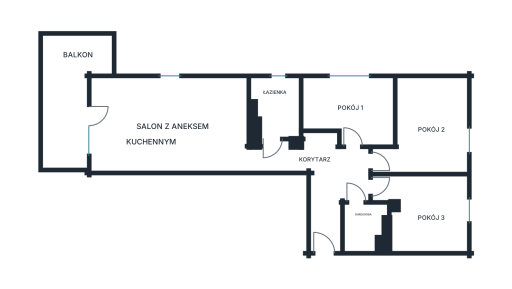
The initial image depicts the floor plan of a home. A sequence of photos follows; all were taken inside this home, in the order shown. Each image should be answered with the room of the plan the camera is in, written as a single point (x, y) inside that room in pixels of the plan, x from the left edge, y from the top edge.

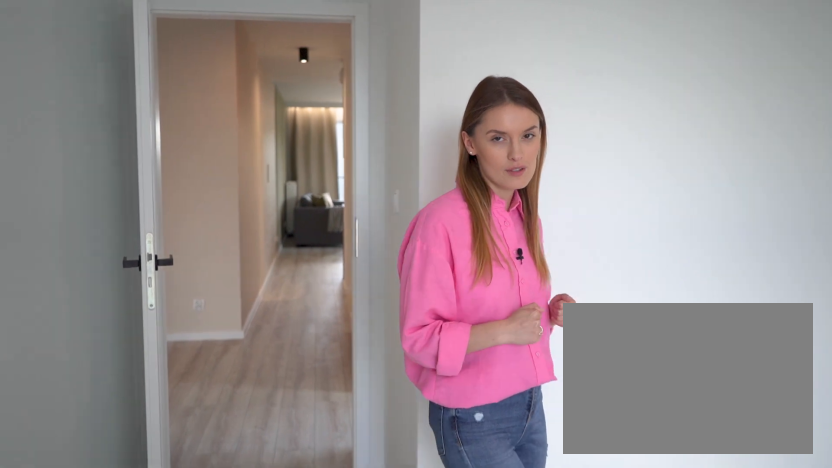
(429, 127)
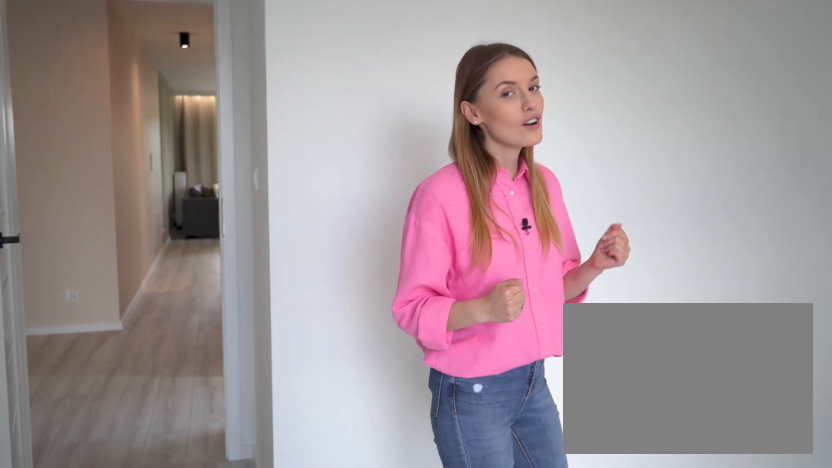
(429, 127)
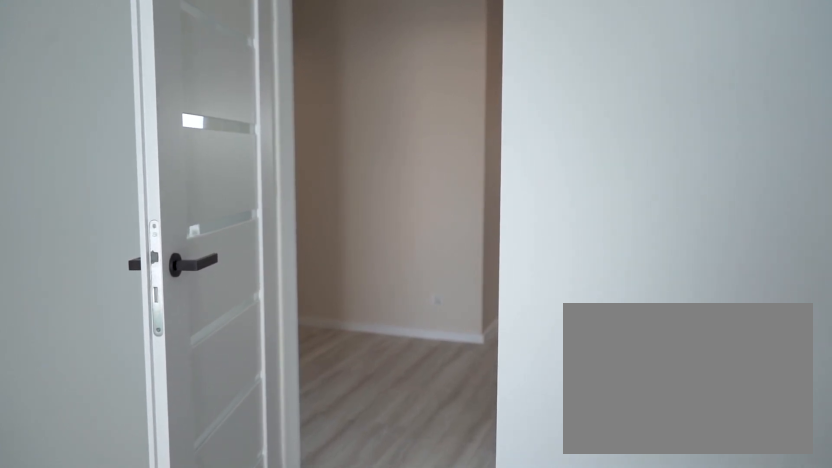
(321, 176)
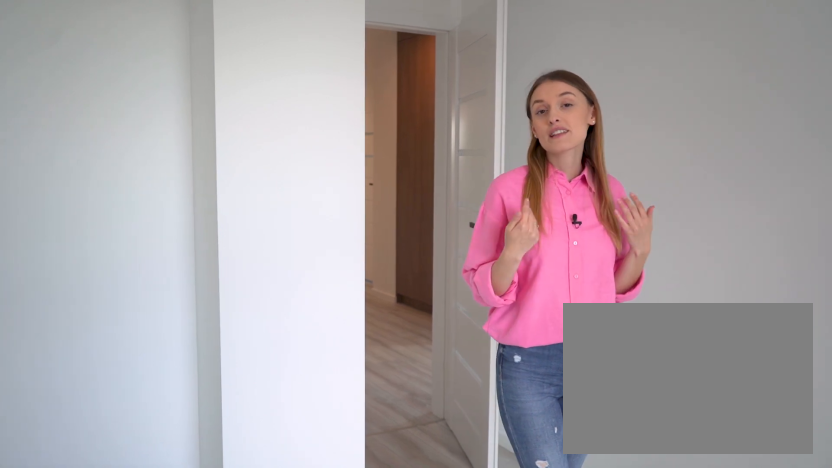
(427, 212)
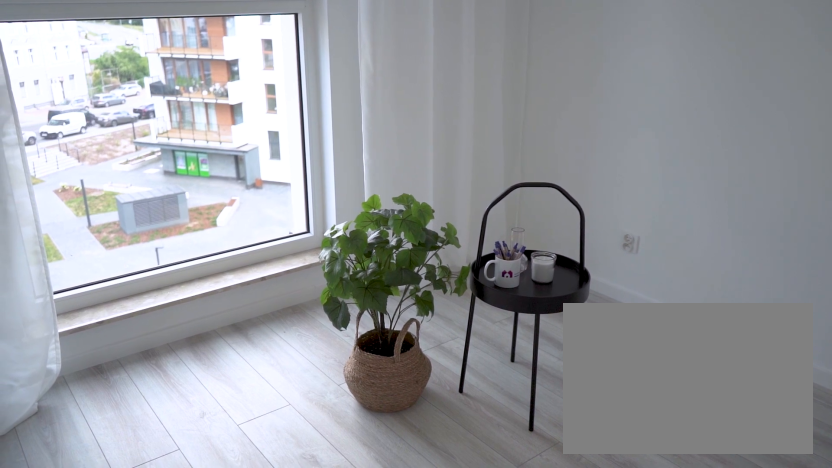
(427, 212)
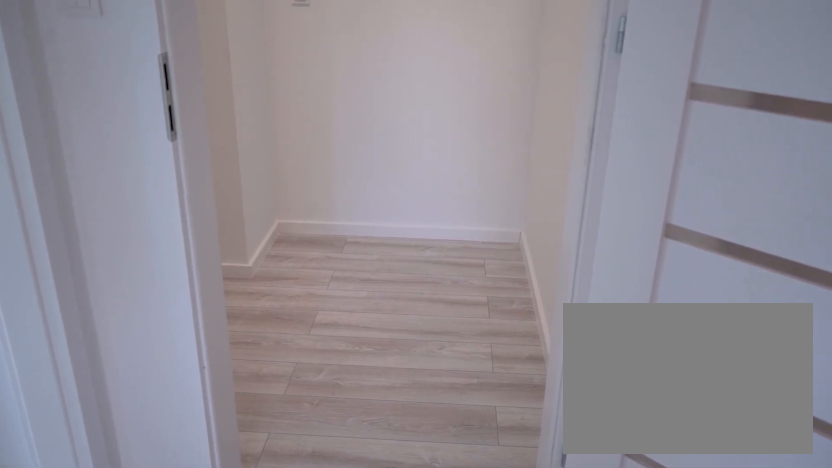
(363, 225)
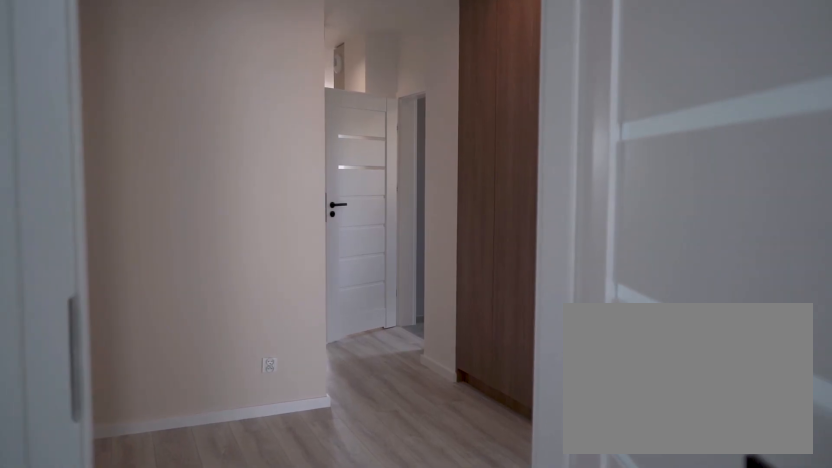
(320, 176)
